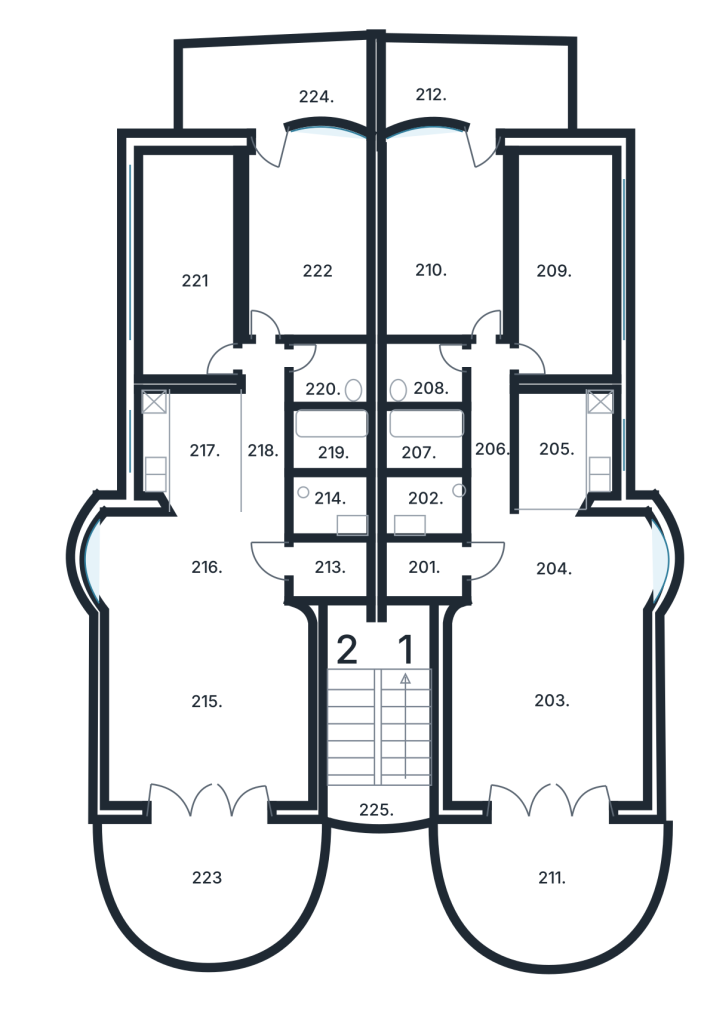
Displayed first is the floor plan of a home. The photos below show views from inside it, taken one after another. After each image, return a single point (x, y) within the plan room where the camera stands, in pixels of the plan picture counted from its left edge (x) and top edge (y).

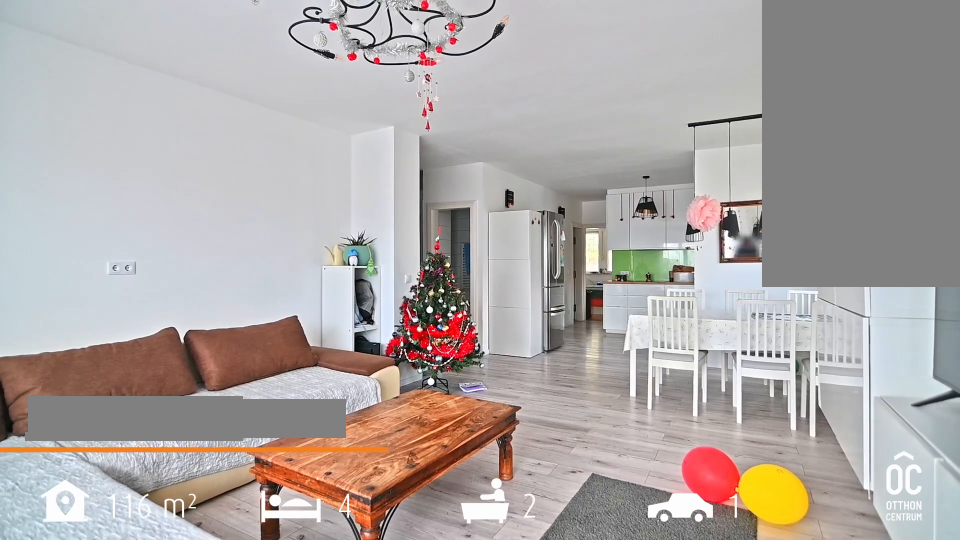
(556, 694)
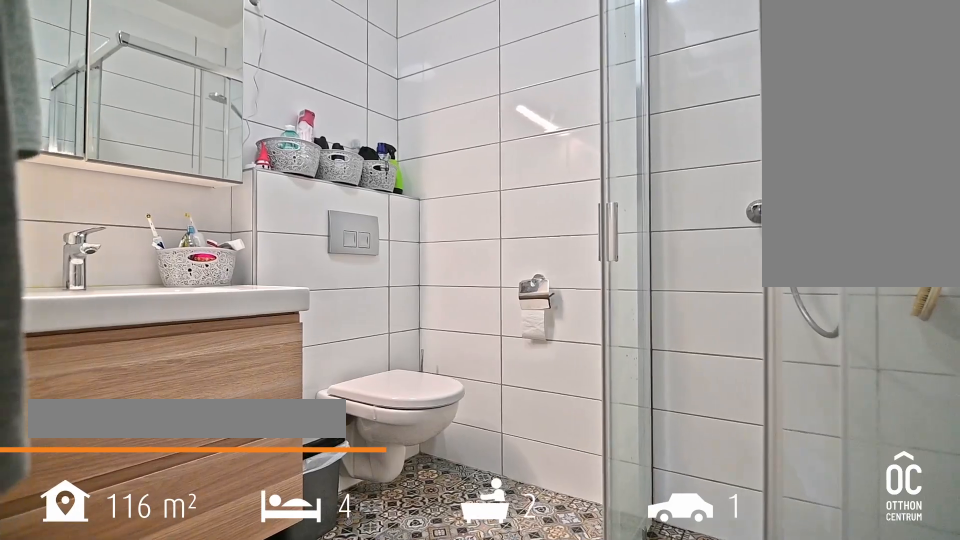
(429, 391)
